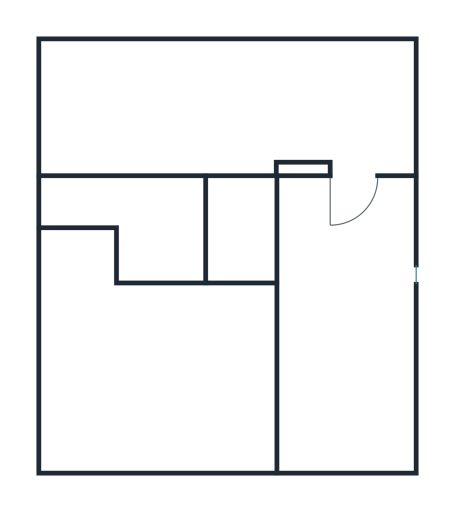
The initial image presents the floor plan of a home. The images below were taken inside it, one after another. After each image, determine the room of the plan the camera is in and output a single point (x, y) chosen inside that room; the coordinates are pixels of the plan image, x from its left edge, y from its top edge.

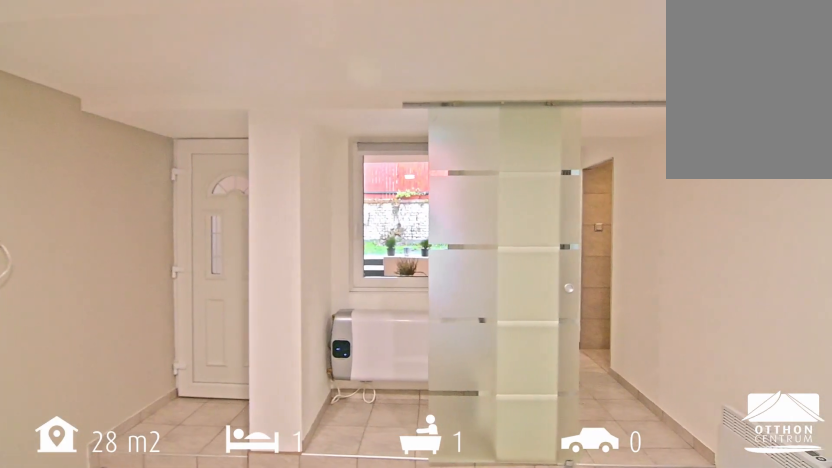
(203, 111)
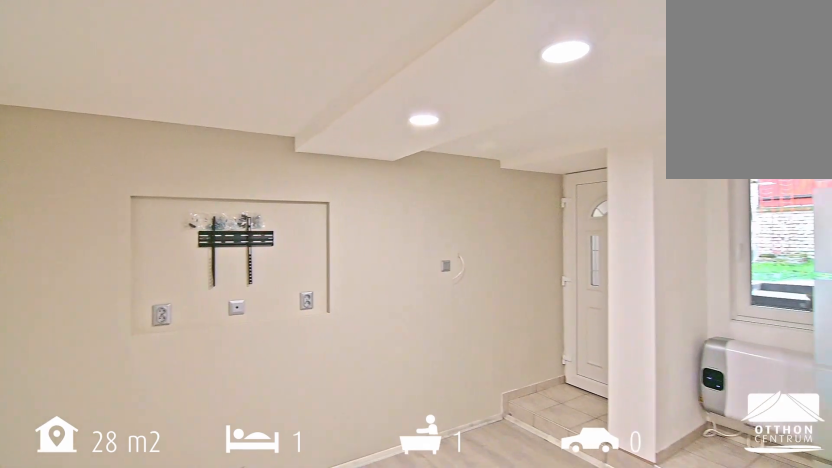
(203, 111)
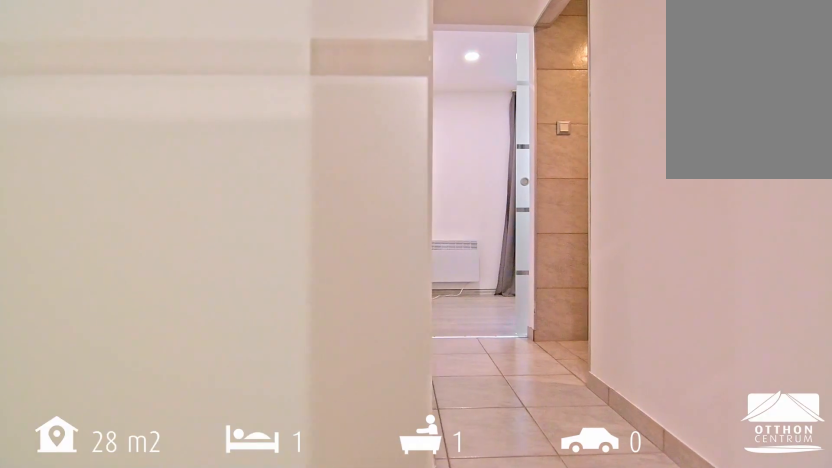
(245, 230)
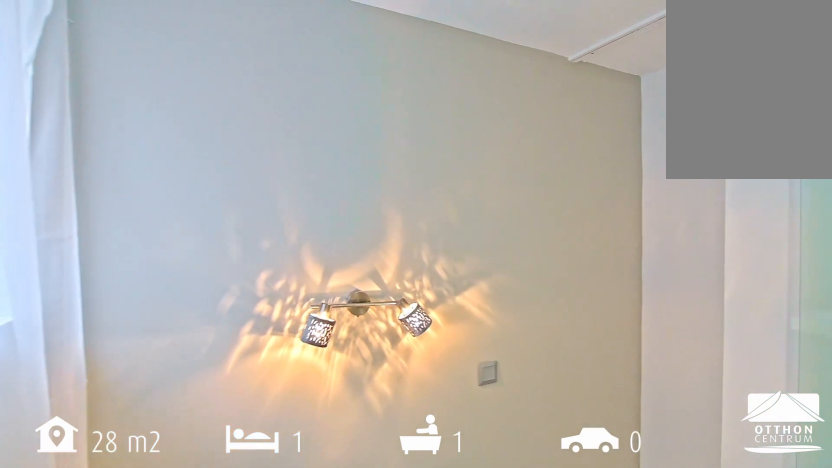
(142, 395)
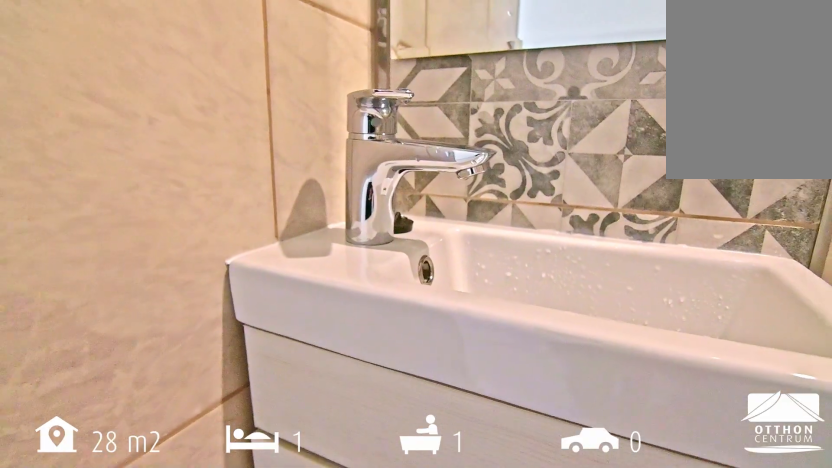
(161, 227)
